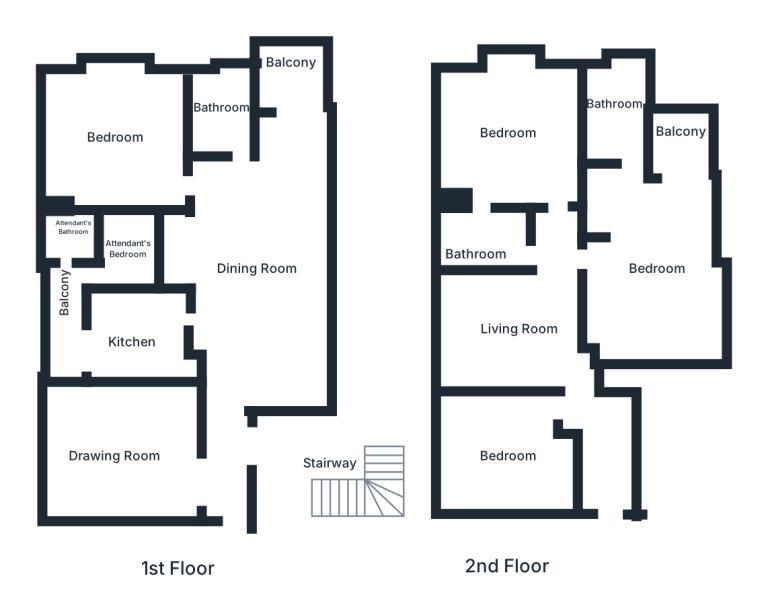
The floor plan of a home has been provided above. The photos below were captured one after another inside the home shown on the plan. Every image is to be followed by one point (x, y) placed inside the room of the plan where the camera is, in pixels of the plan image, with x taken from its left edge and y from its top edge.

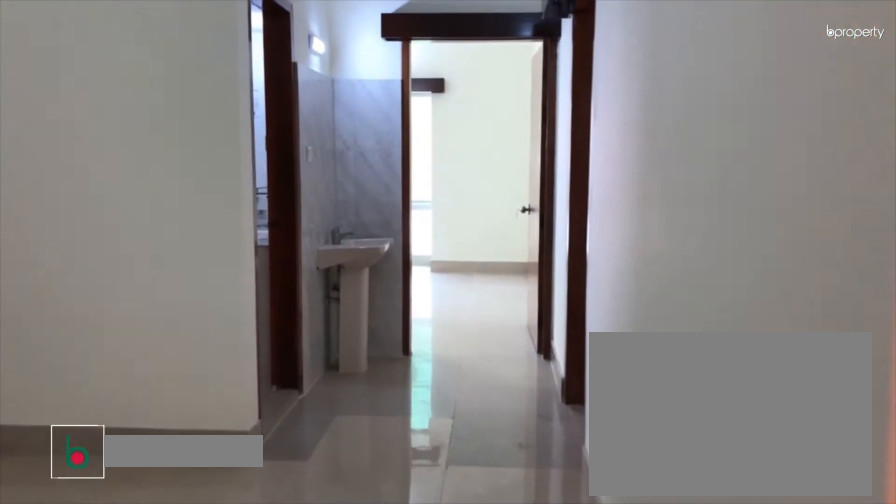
(508, 320)
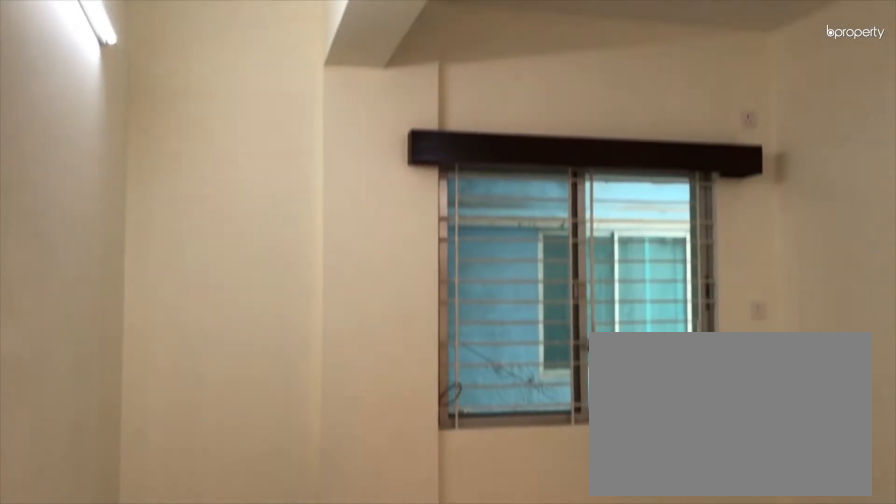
(508, 320)
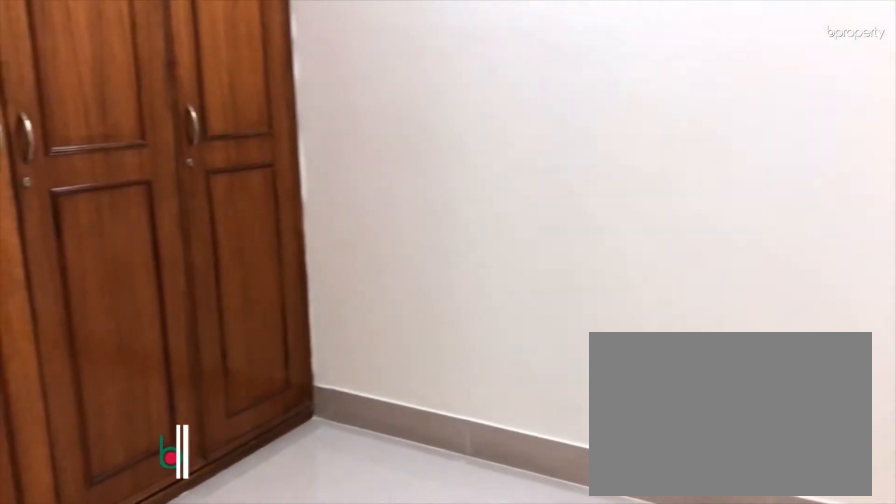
(502, 457)
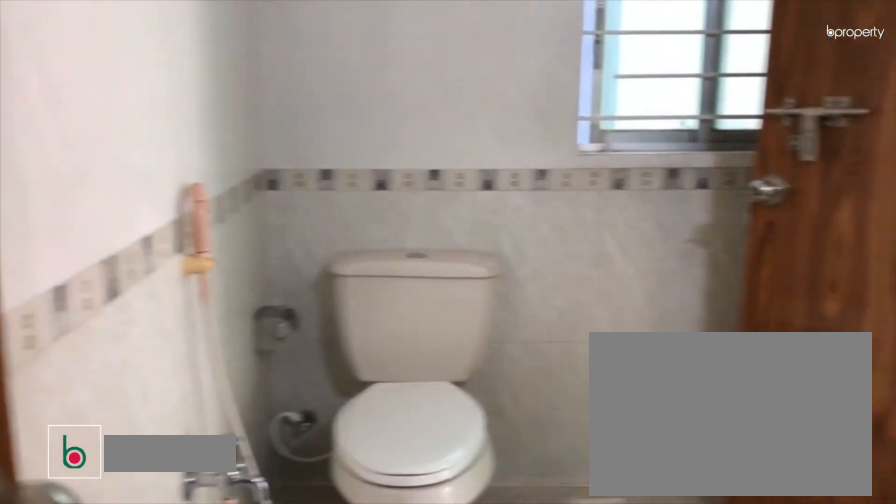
(492, 241)
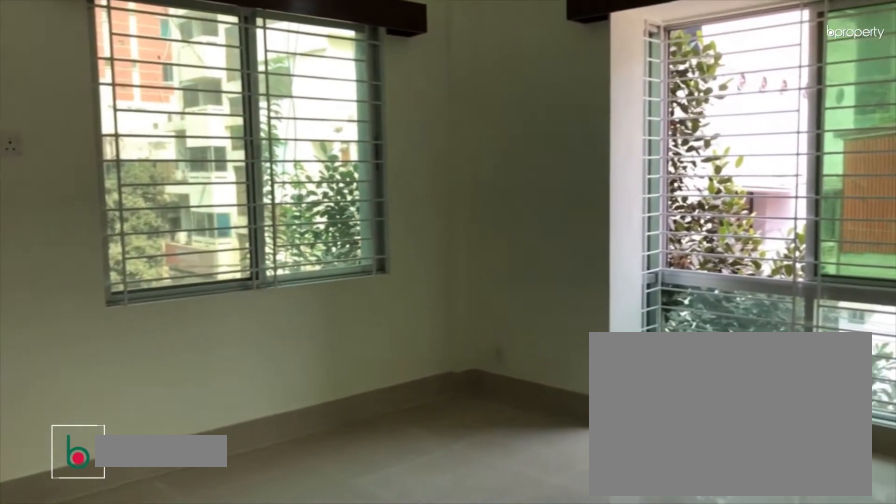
(496, 124)
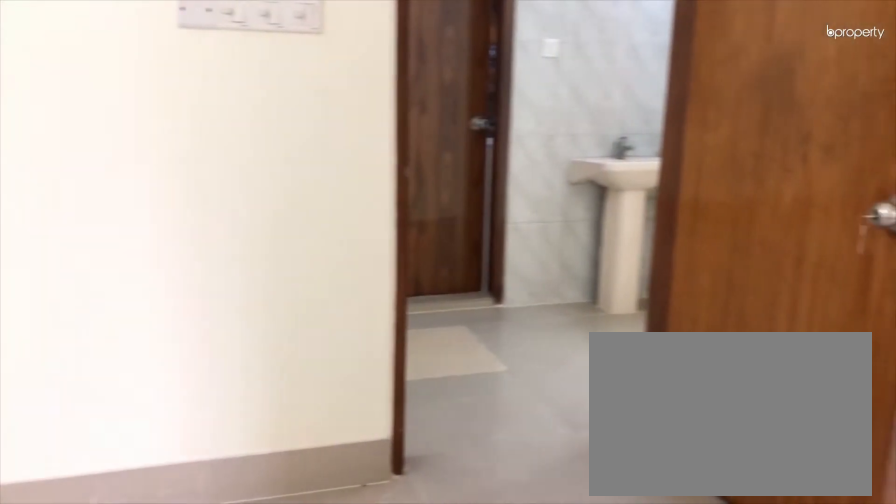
(655, 286)
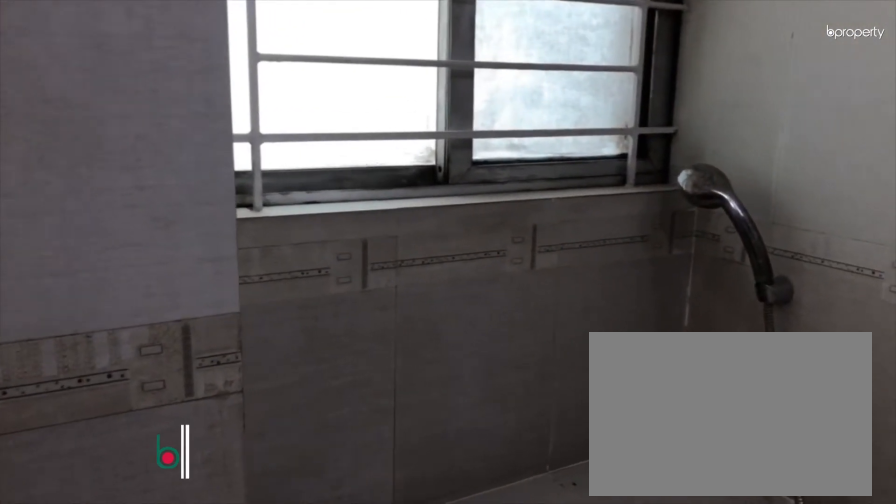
(611, 112)
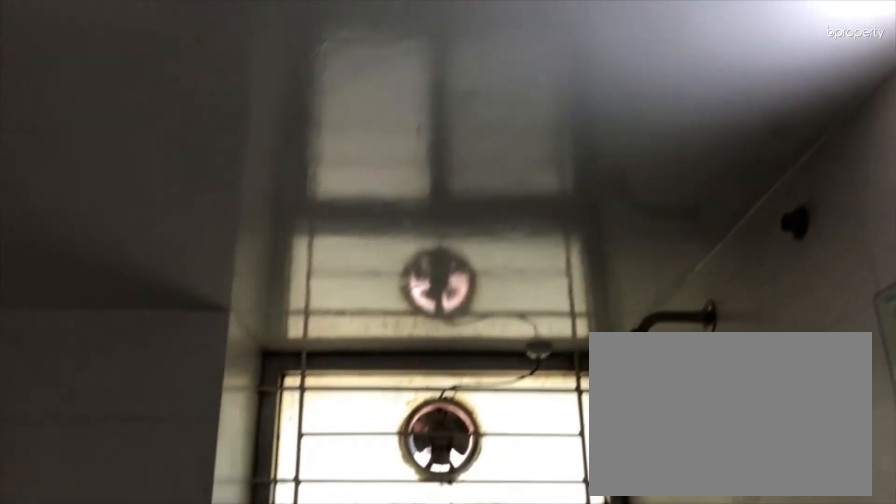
(611, 112)
